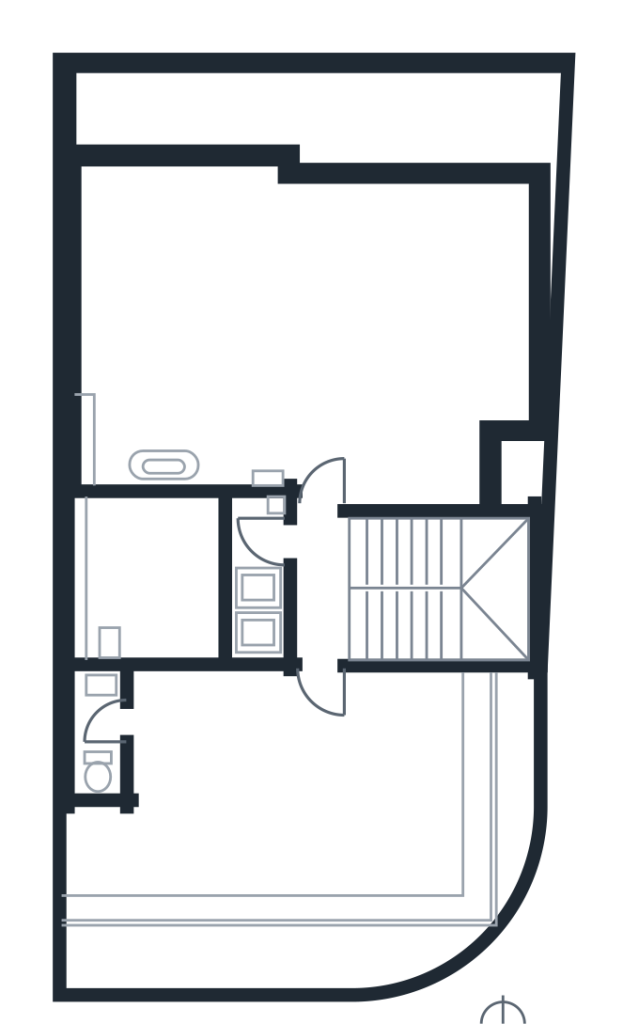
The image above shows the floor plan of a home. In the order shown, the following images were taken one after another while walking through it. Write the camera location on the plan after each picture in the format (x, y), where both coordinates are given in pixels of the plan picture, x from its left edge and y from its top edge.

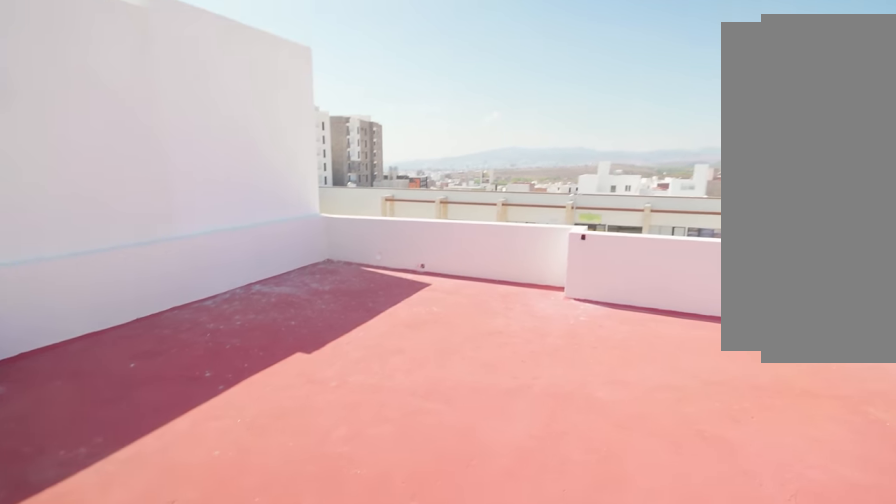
(327, 473)
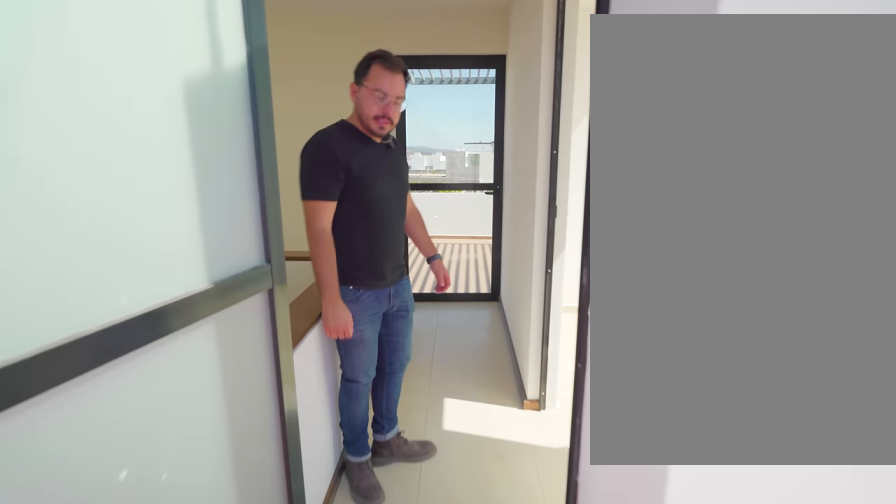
(323, 388)
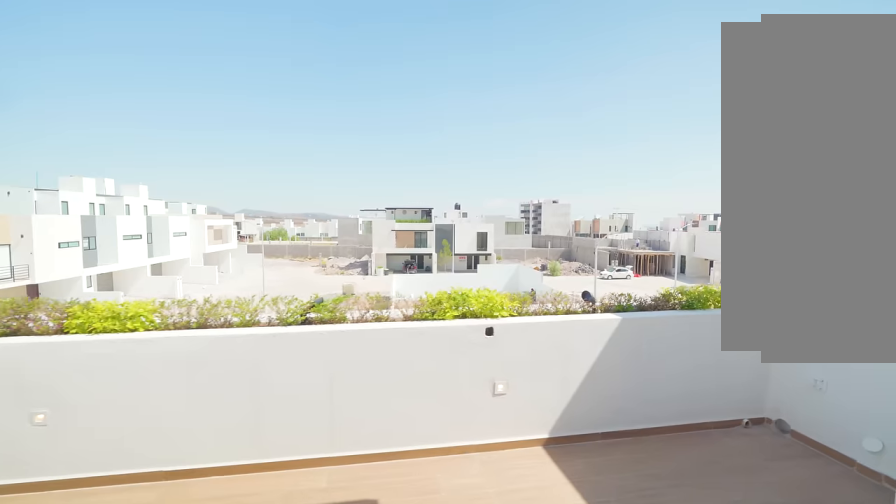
(329, 766)
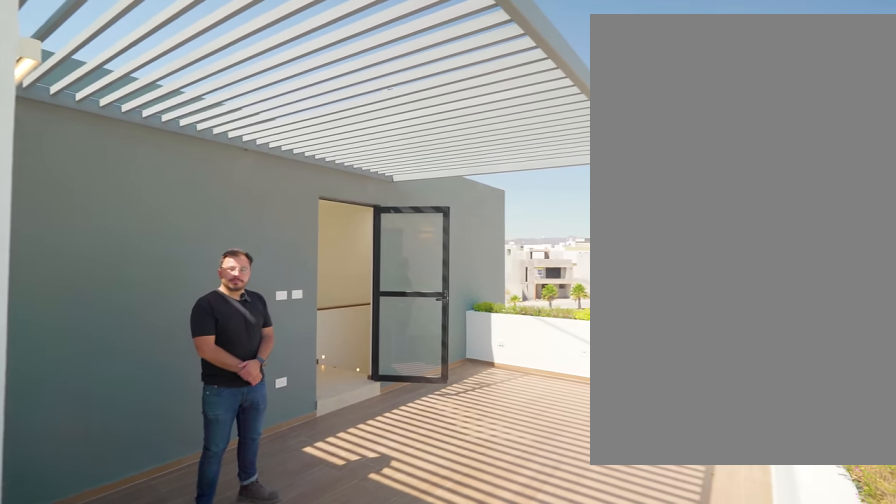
(99, 891)
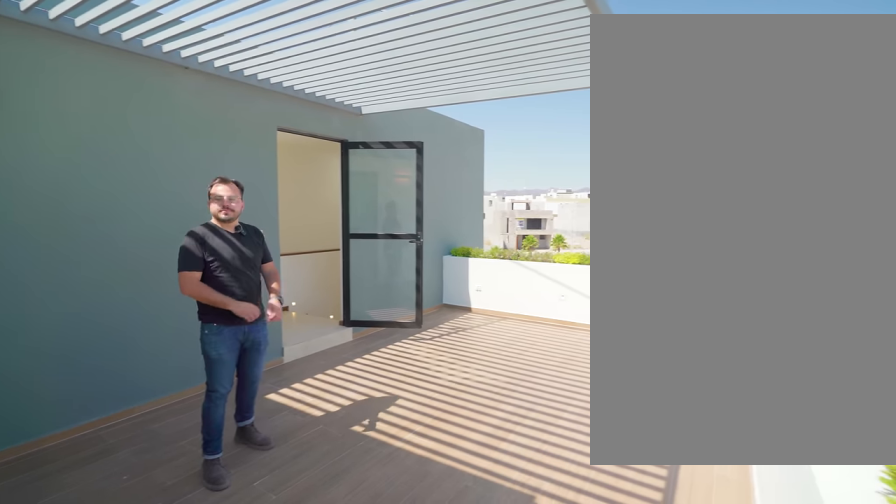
(100, 891)
